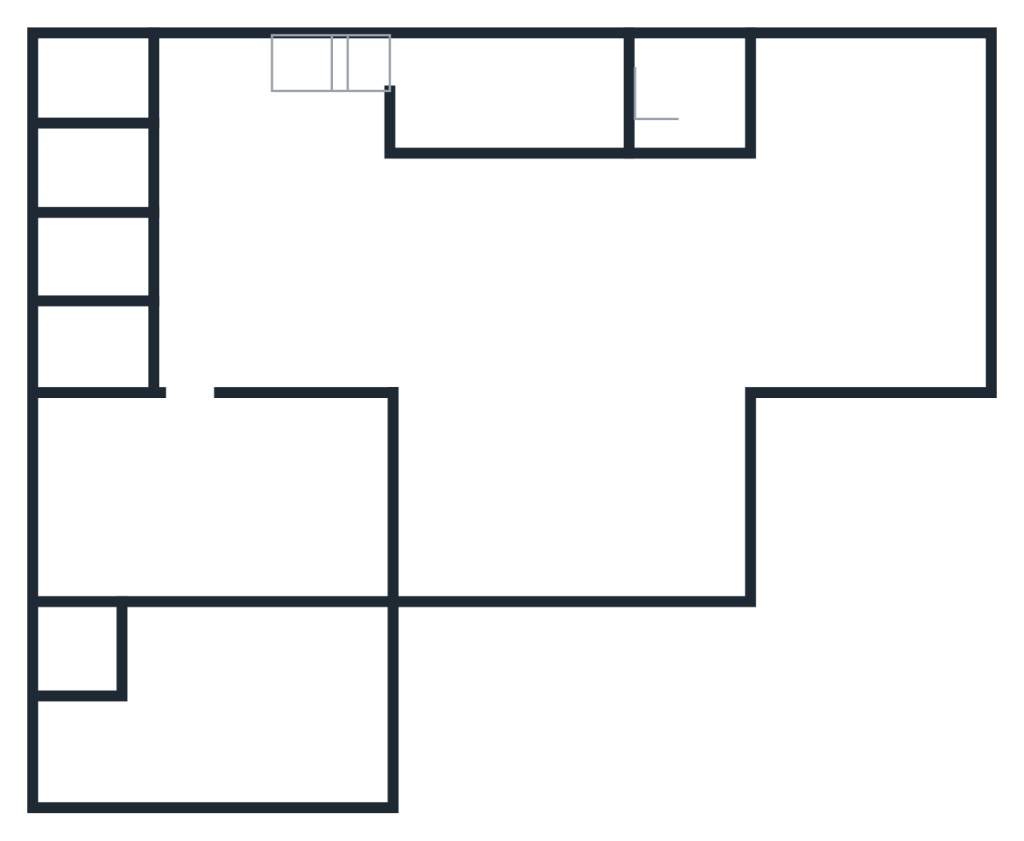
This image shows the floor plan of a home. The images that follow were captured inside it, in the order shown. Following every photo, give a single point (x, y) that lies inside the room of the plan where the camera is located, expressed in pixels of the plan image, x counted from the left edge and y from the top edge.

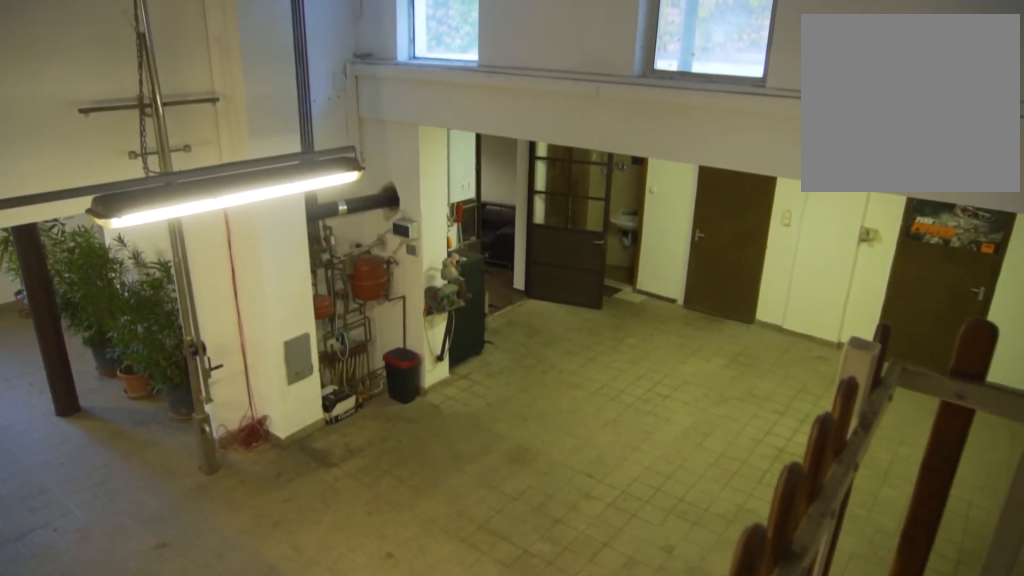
(520, 90)
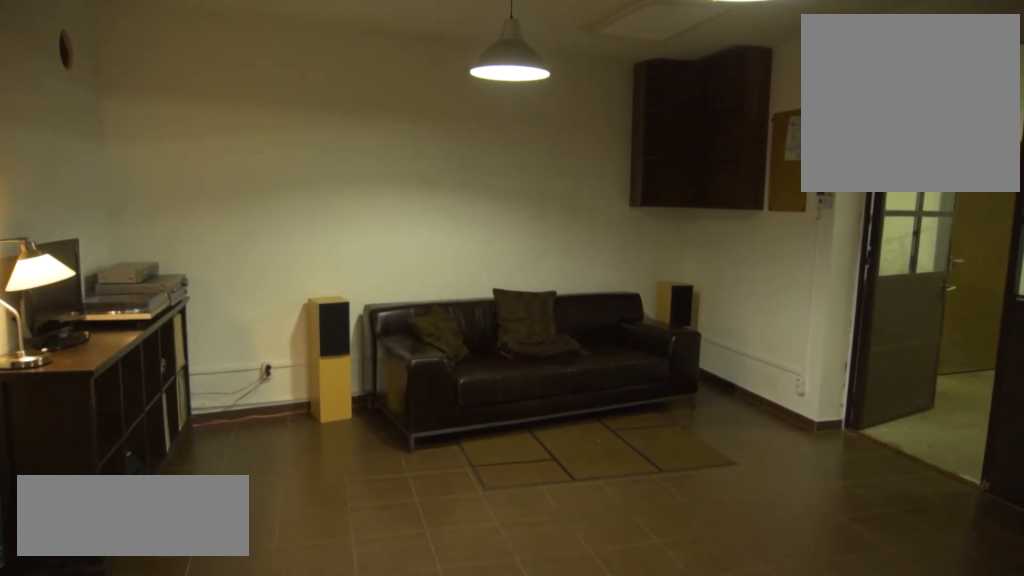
(222, 479)
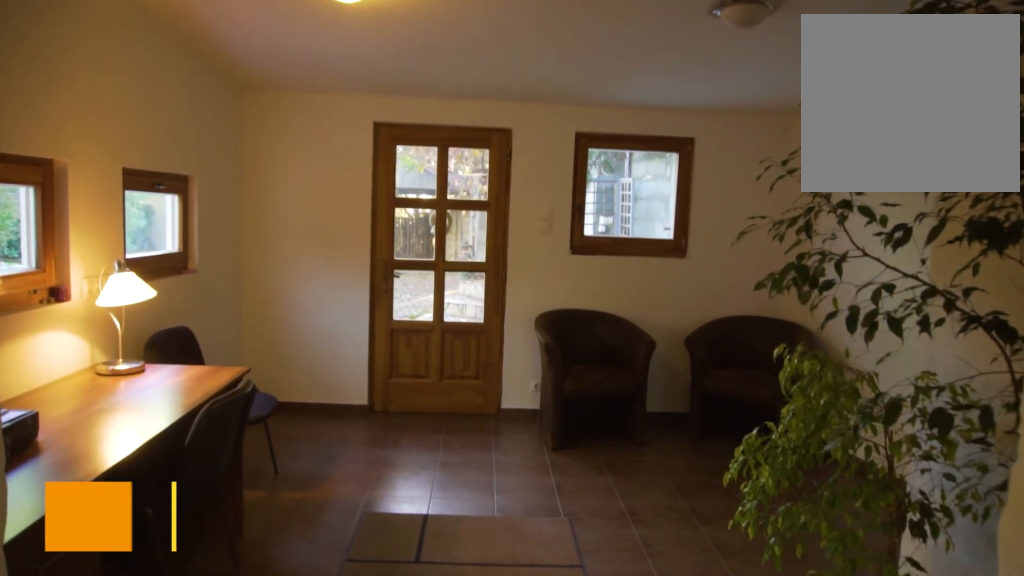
(215, 708)
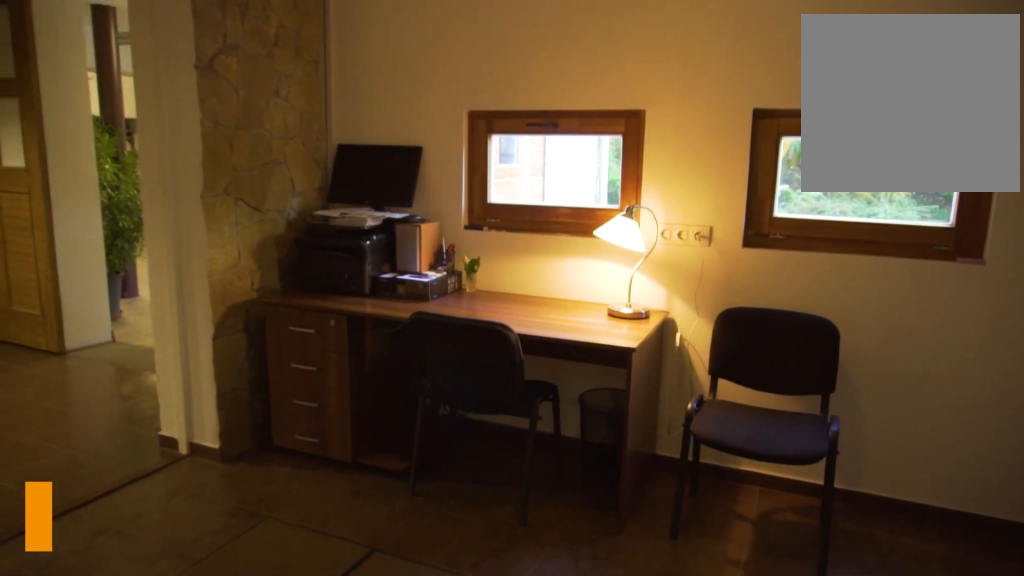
(216, 708)
